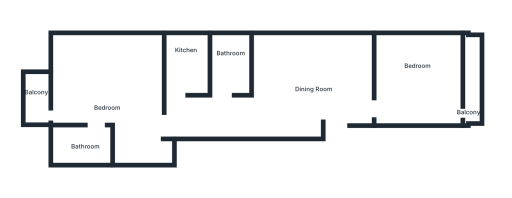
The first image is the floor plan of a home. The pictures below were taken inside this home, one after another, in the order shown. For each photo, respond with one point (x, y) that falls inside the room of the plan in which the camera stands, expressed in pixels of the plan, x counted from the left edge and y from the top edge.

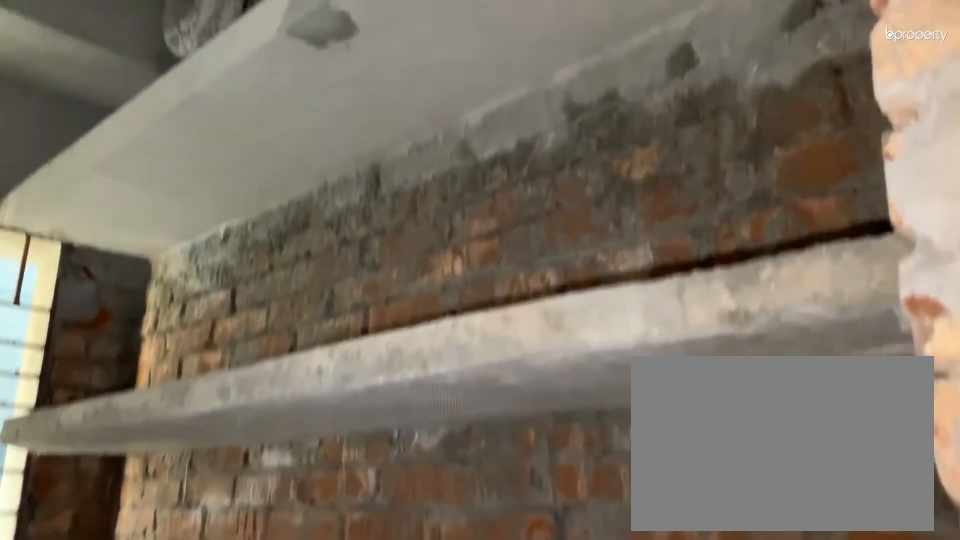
(185, 56)
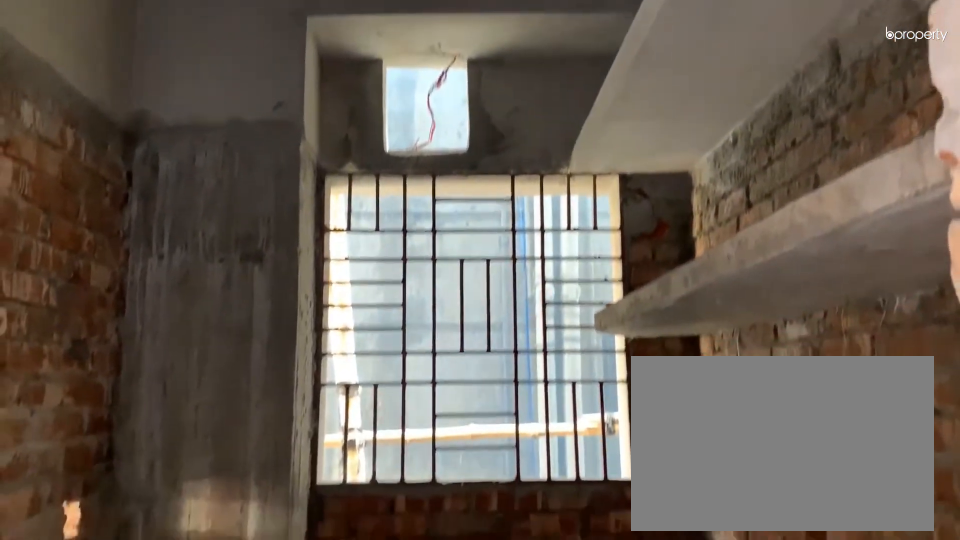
(185, 56)
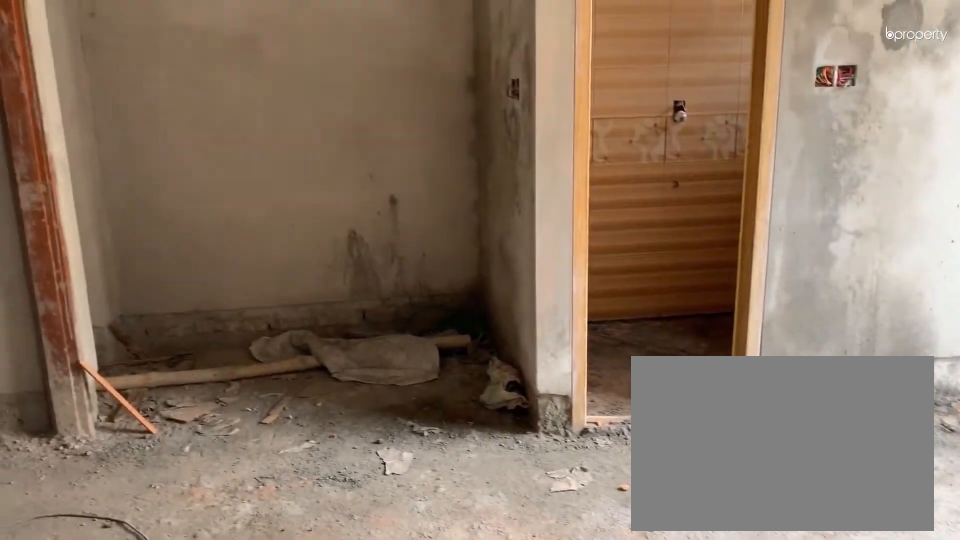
(116, 89)
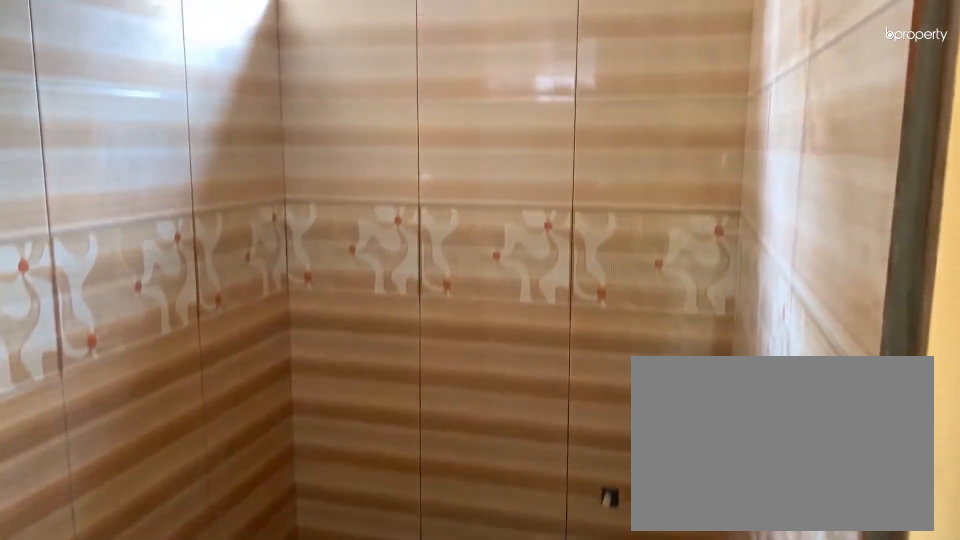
(84, 143)
